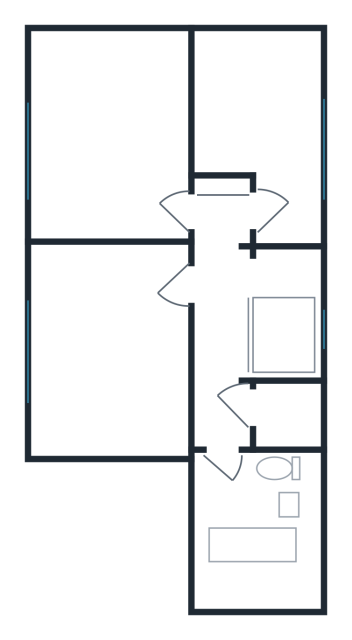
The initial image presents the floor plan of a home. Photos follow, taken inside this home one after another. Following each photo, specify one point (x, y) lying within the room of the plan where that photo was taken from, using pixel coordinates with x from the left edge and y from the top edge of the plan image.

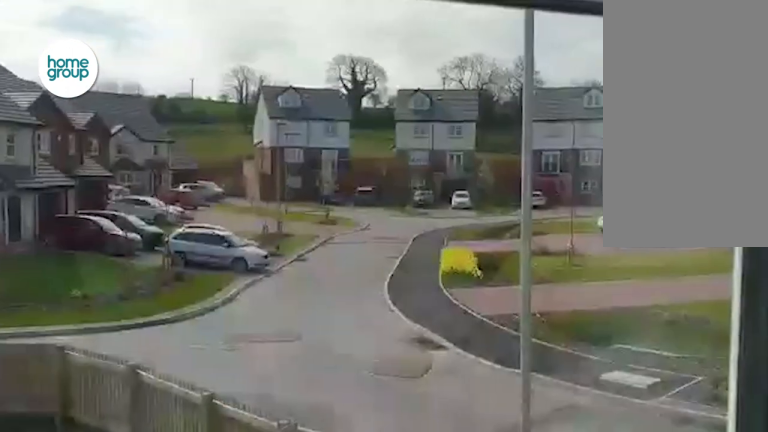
(251, 326)
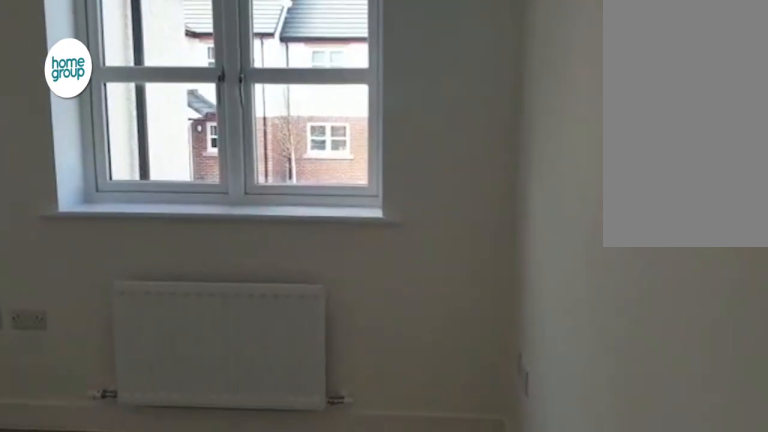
(112, 346)
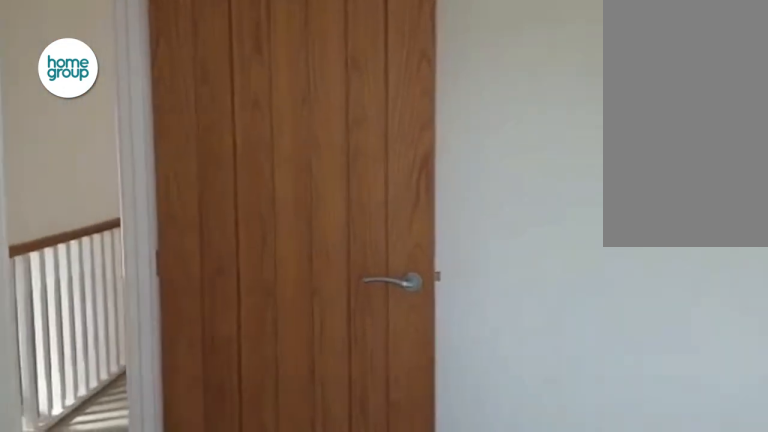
(115, 158)
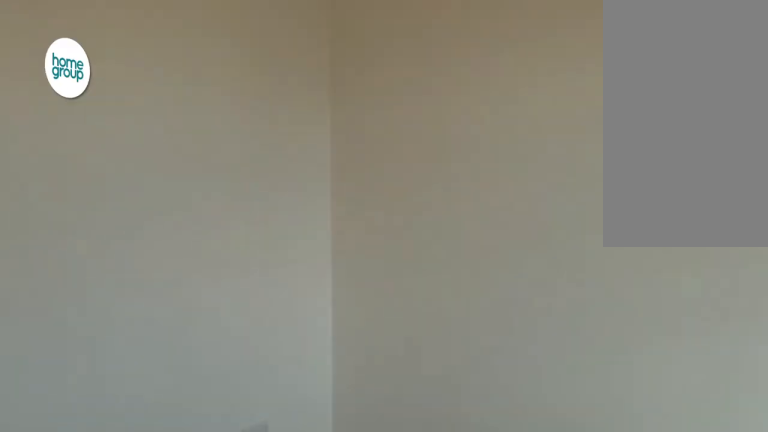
(259, 123)
